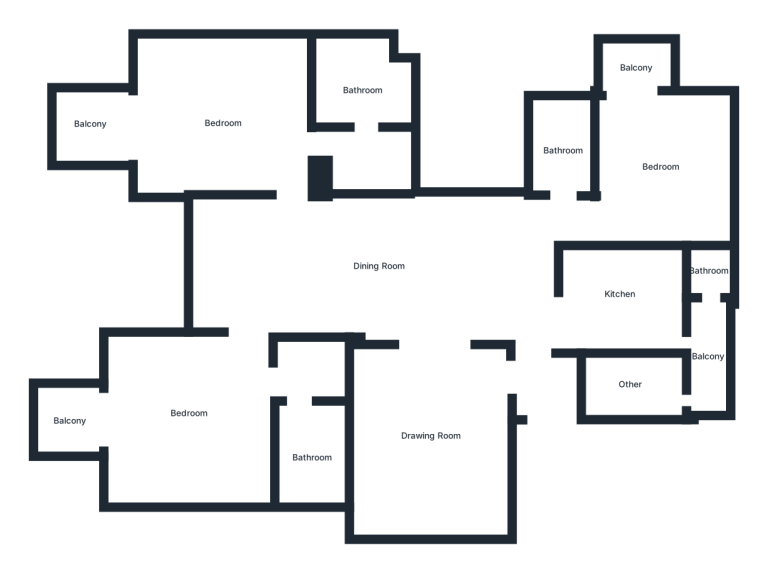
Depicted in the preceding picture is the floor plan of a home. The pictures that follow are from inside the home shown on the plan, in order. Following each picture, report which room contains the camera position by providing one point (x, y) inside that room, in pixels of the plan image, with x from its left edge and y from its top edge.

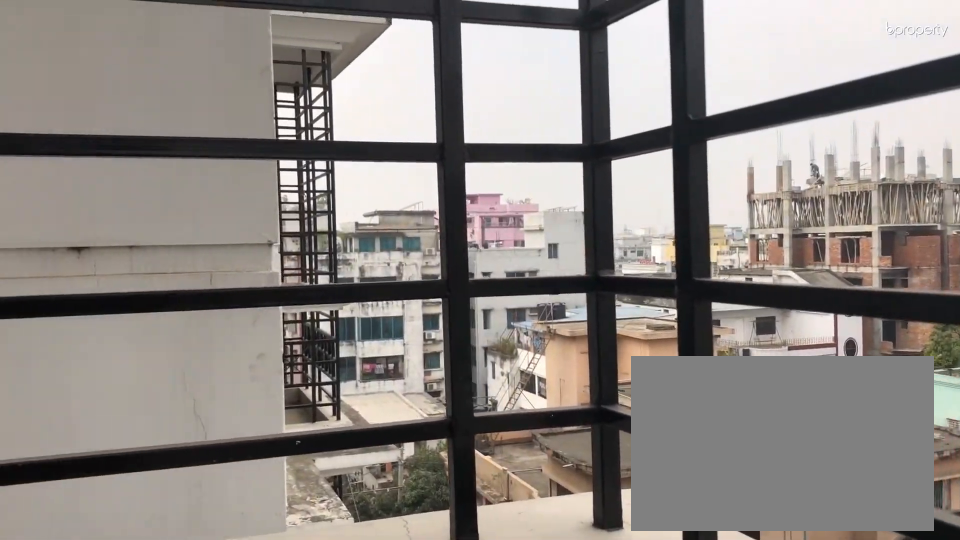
(92, 124)
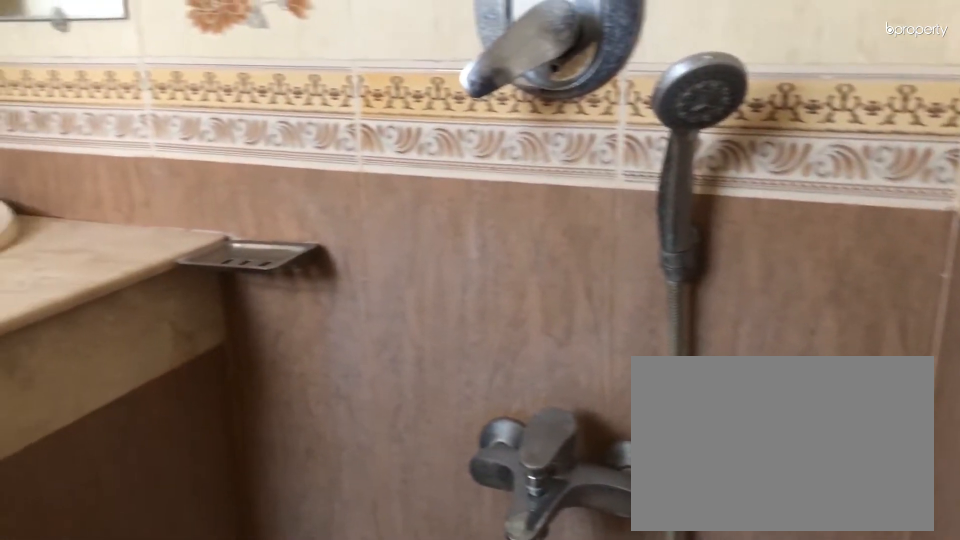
(361, 90)
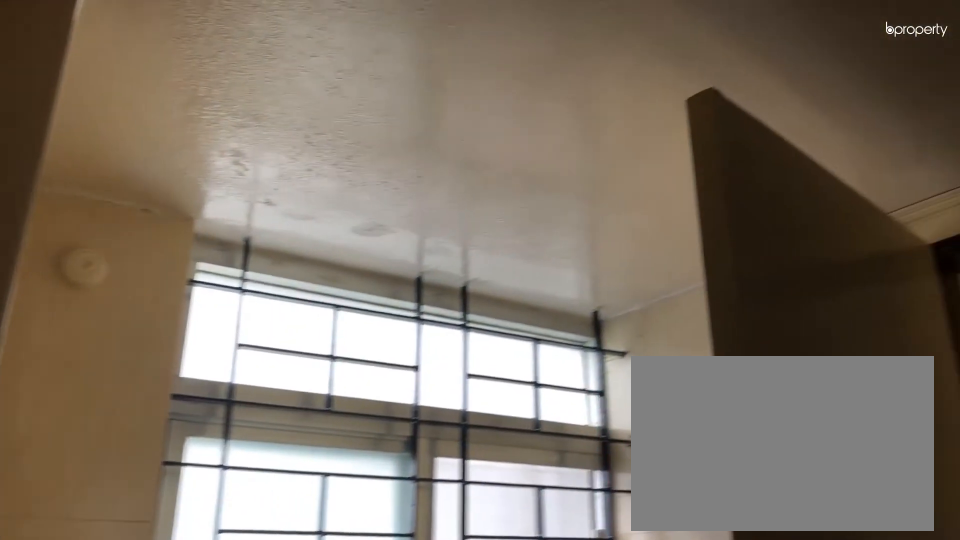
(361, 90)
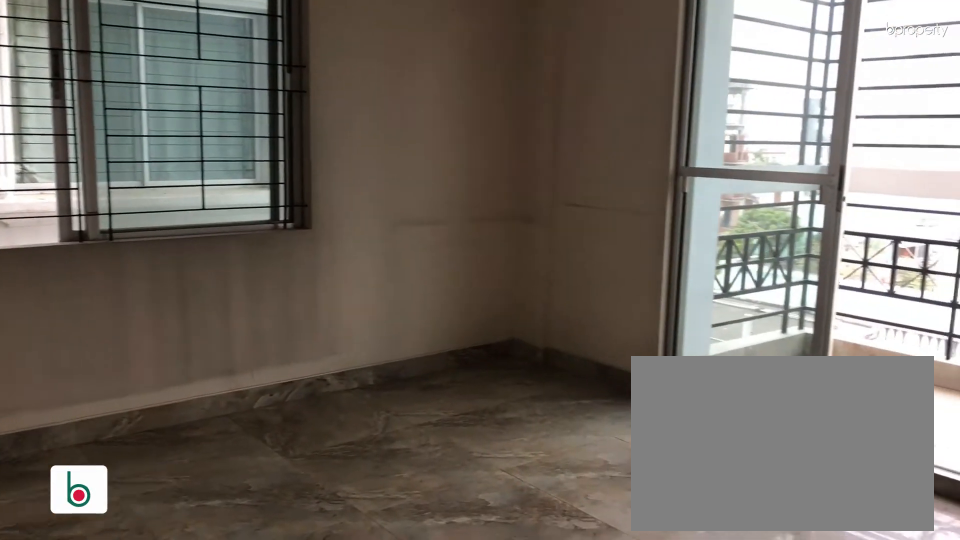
(188, 412)
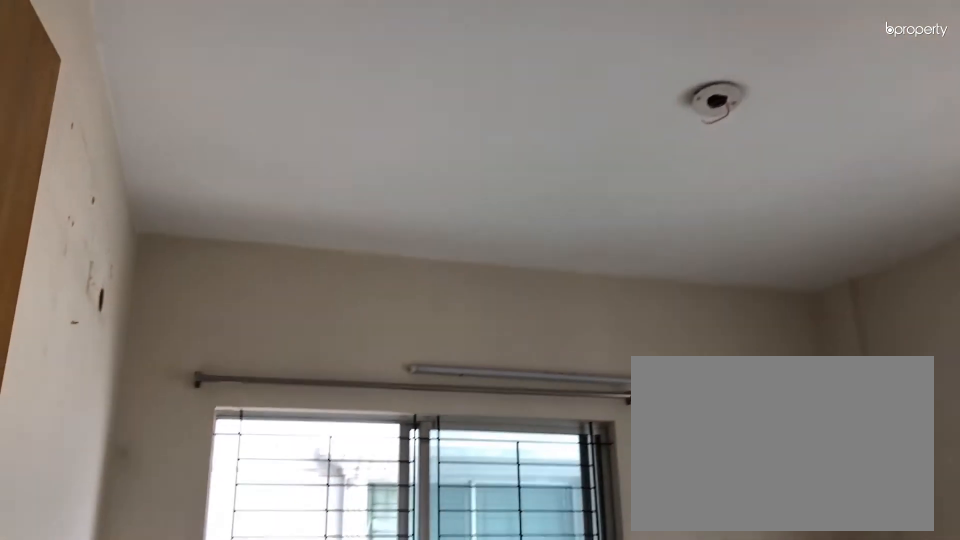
(188, 412)
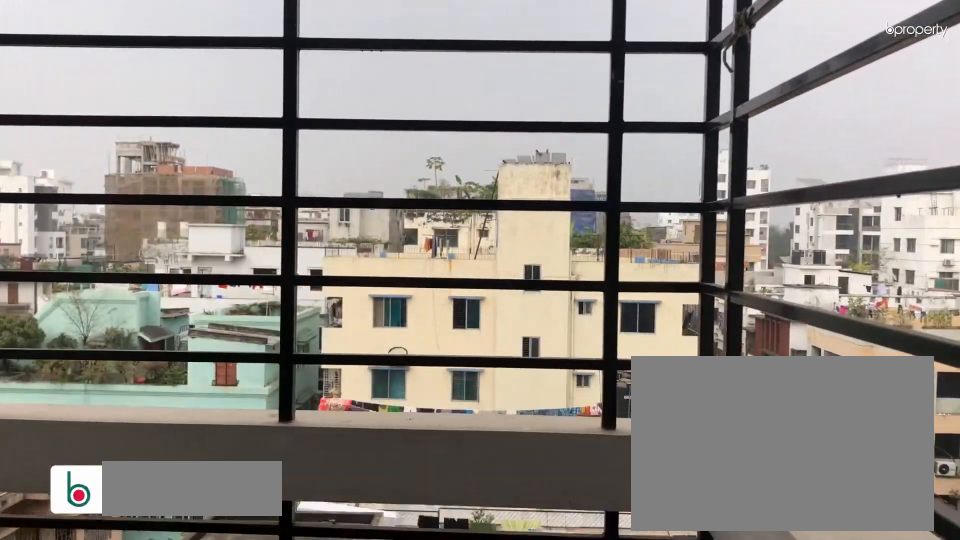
(68, 421)
